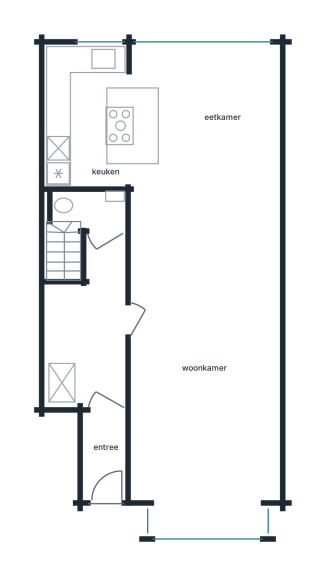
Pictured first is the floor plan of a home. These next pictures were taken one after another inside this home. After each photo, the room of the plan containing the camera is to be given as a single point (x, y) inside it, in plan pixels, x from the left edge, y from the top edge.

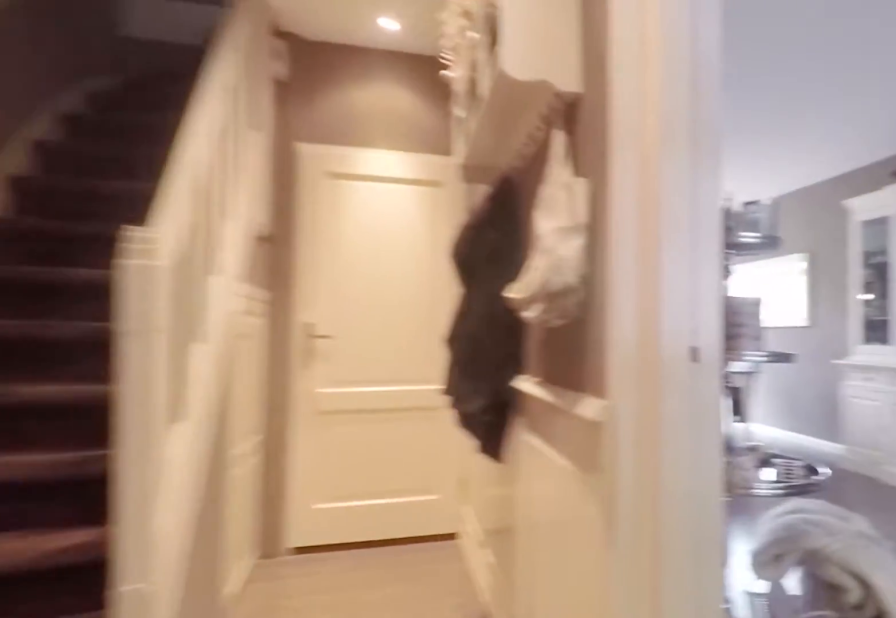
(93, 359)
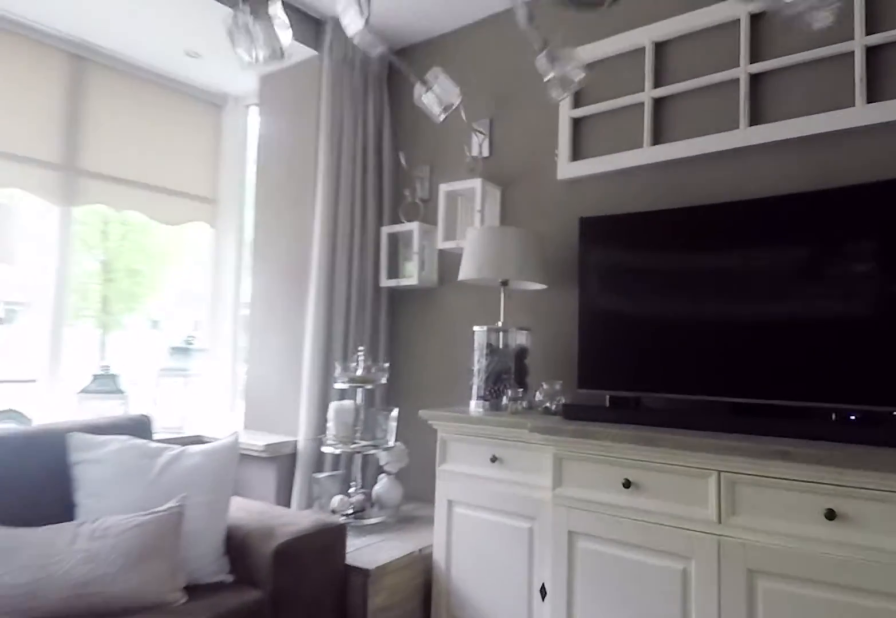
(203, 277)
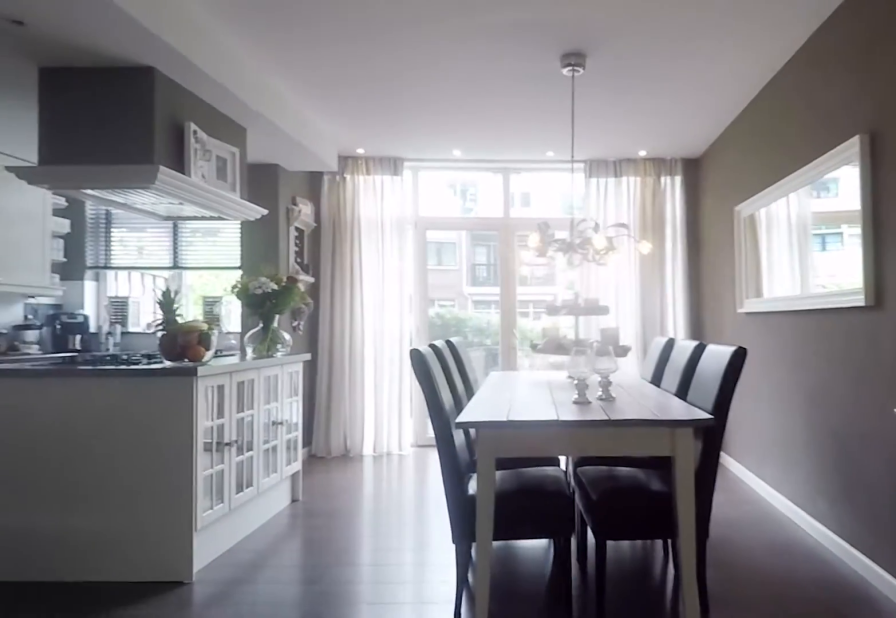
(203, 277)
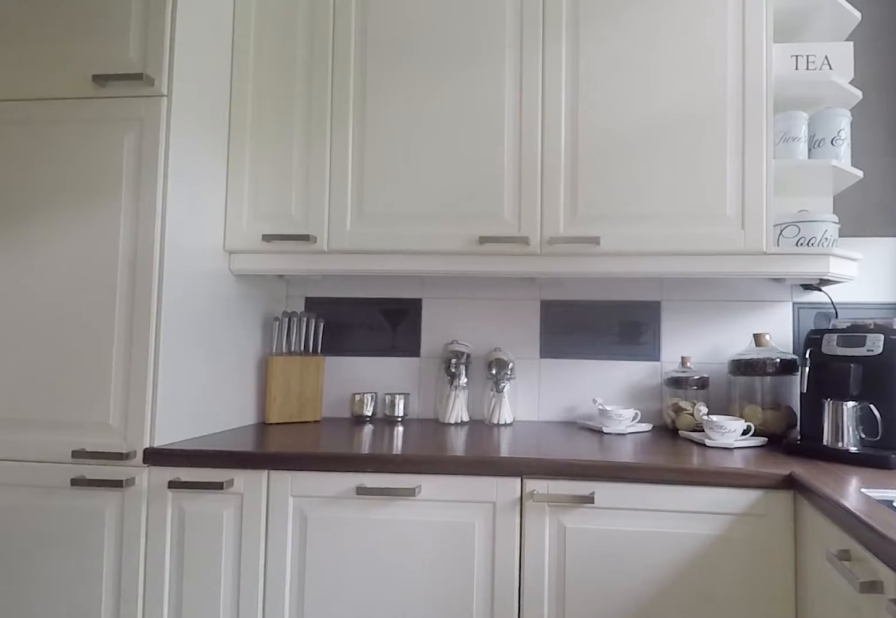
(141, 98)
